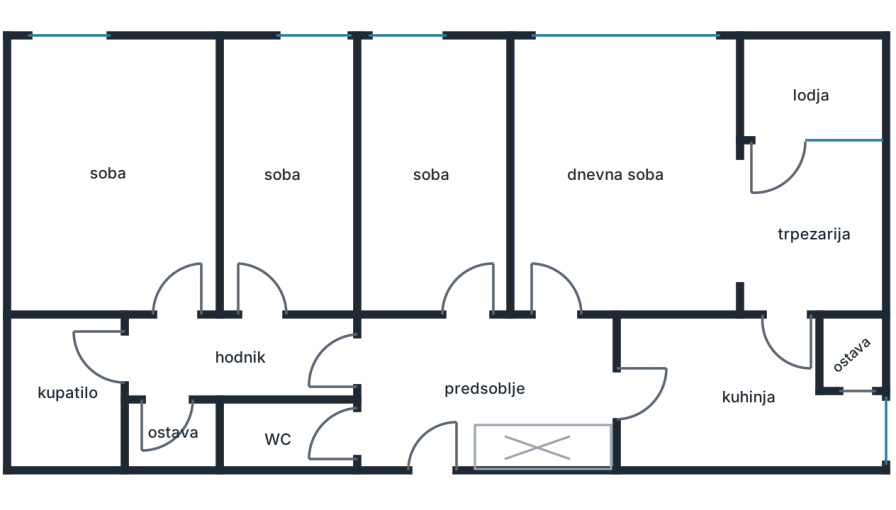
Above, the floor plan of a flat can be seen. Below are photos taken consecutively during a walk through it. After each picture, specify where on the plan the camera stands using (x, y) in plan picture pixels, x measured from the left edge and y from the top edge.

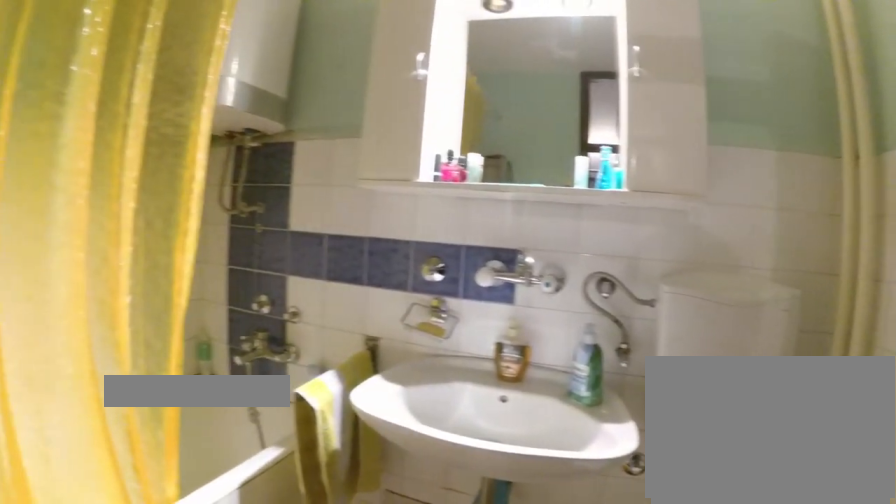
(91, 335)
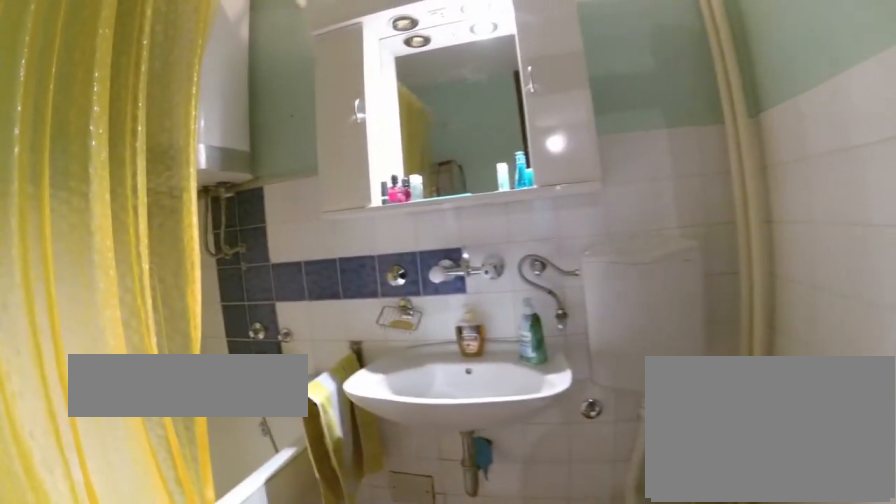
(91, 337)
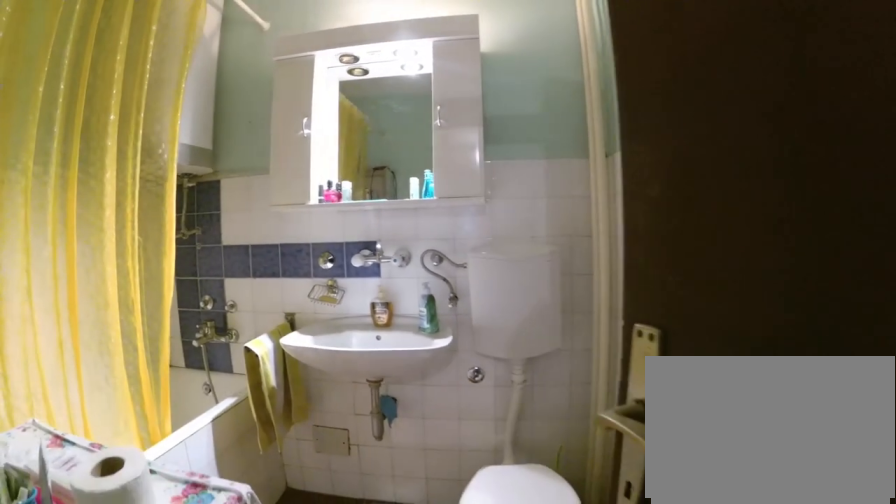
(119, 343)
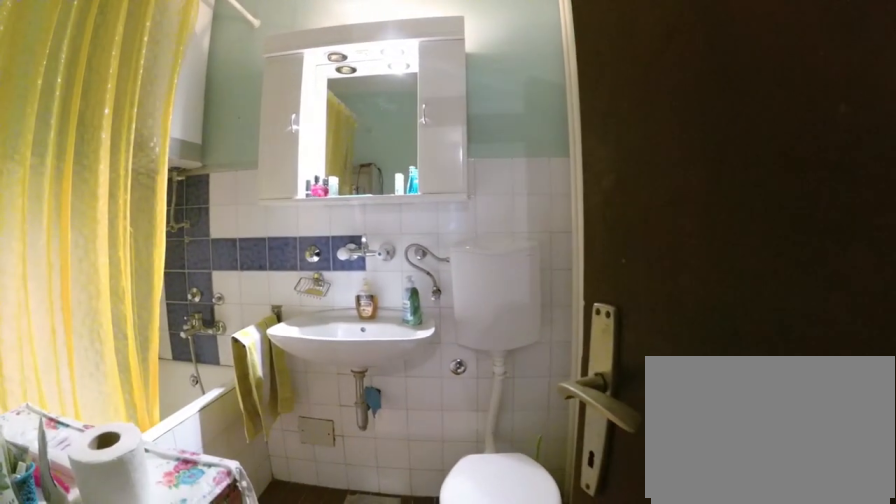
(131, 343)
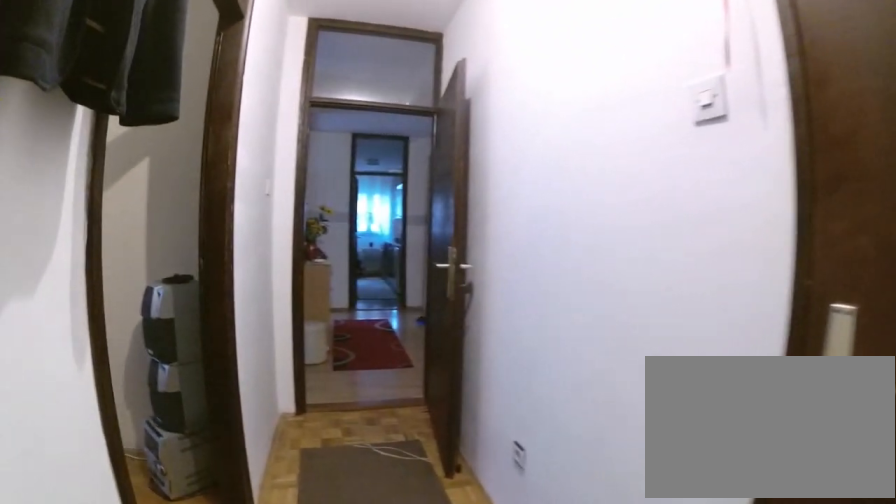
(111, 363)
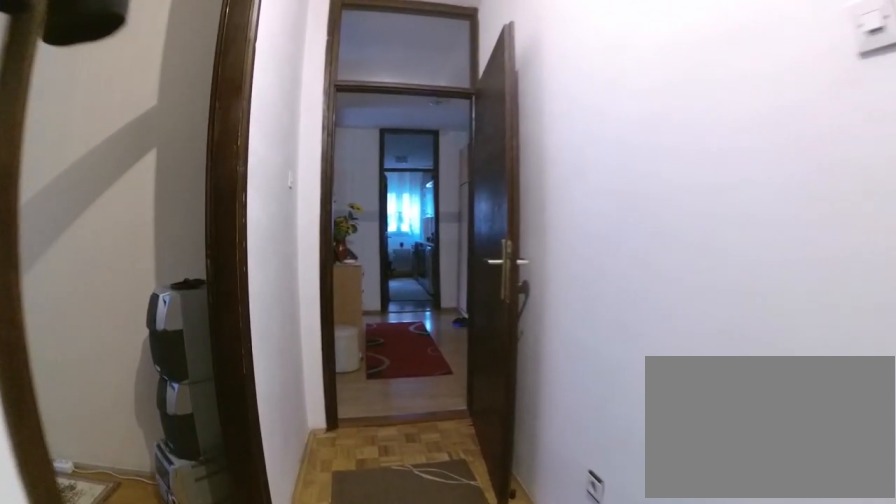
(144, 364)
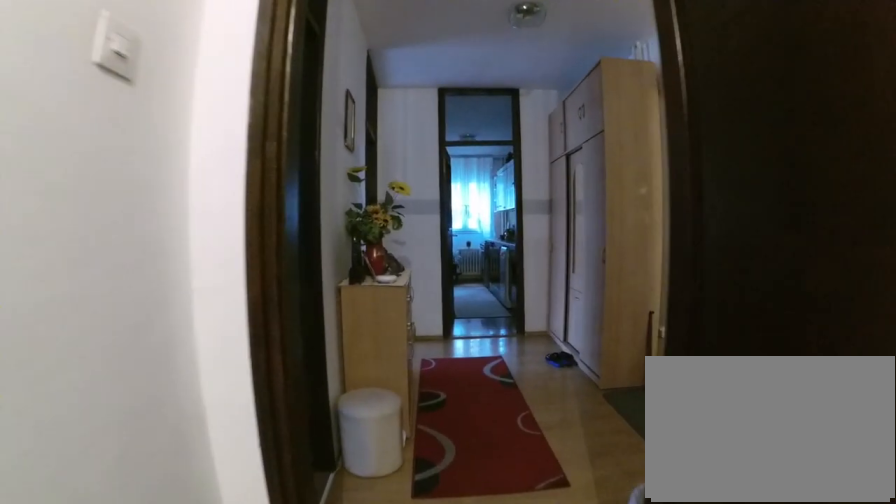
(273, 362)
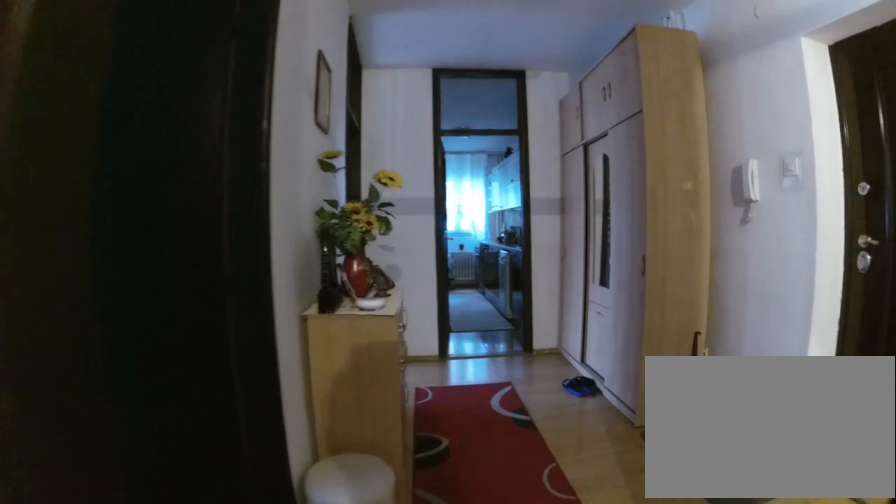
(322, 363)
